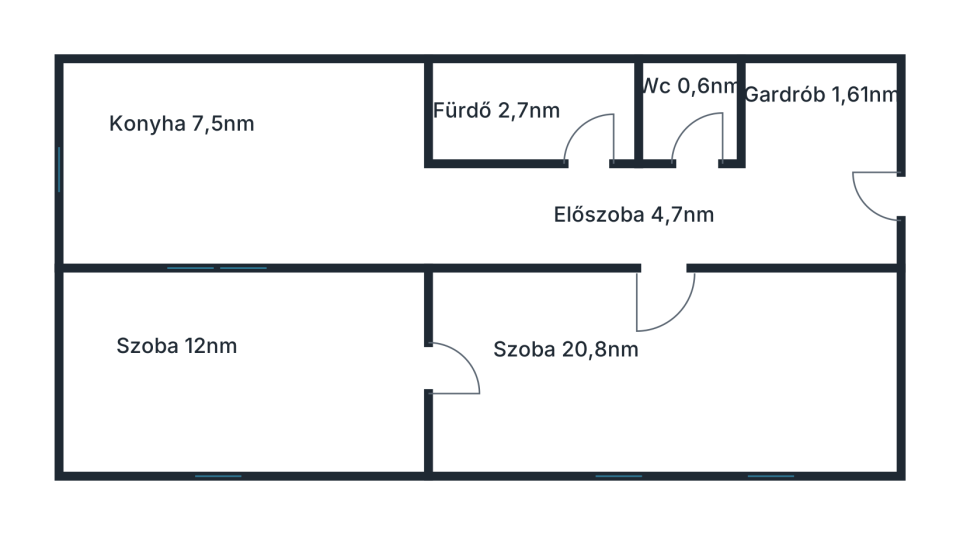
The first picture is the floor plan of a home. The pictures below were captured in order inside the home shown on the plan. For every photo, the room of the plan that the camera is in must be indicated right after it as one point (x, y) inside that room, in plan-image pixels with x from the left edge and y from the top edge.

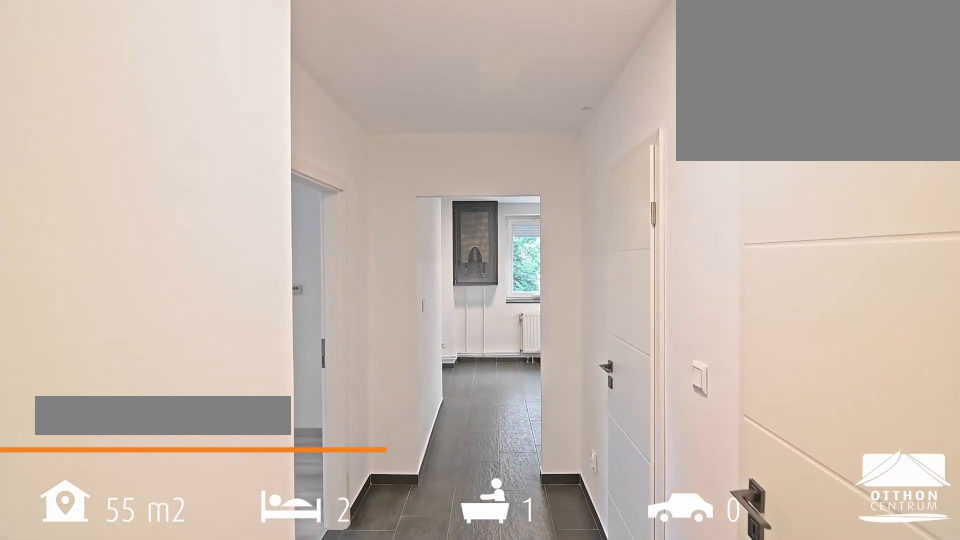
(822, 163)
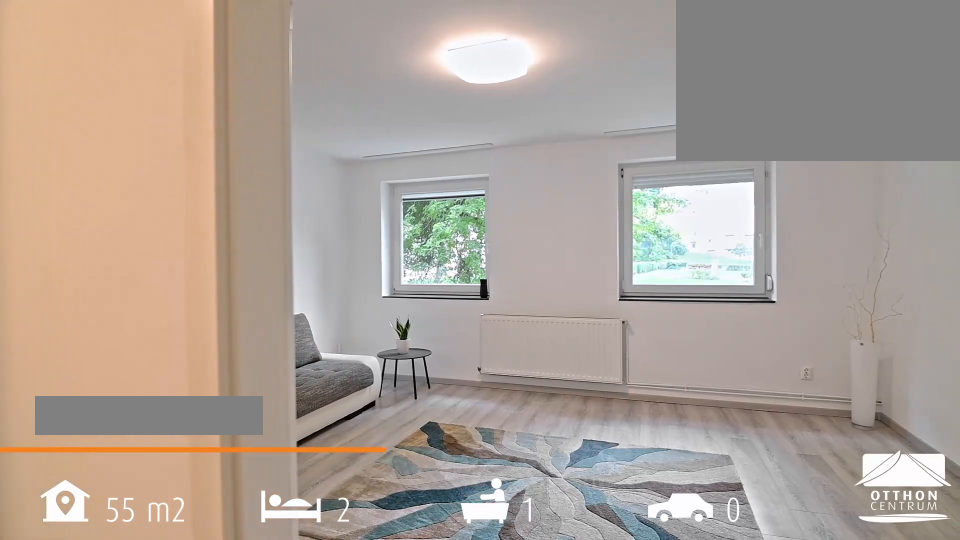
(662, 373)
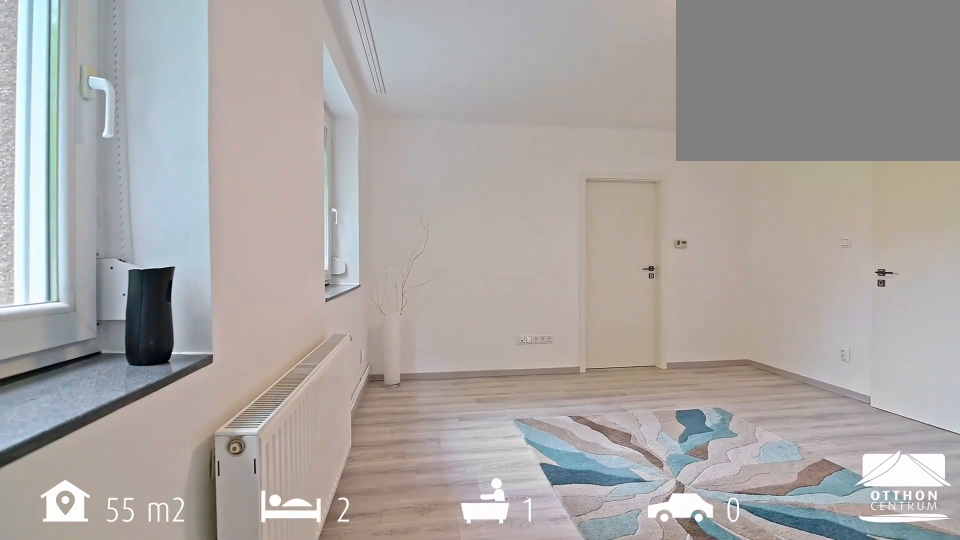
(662, 373)
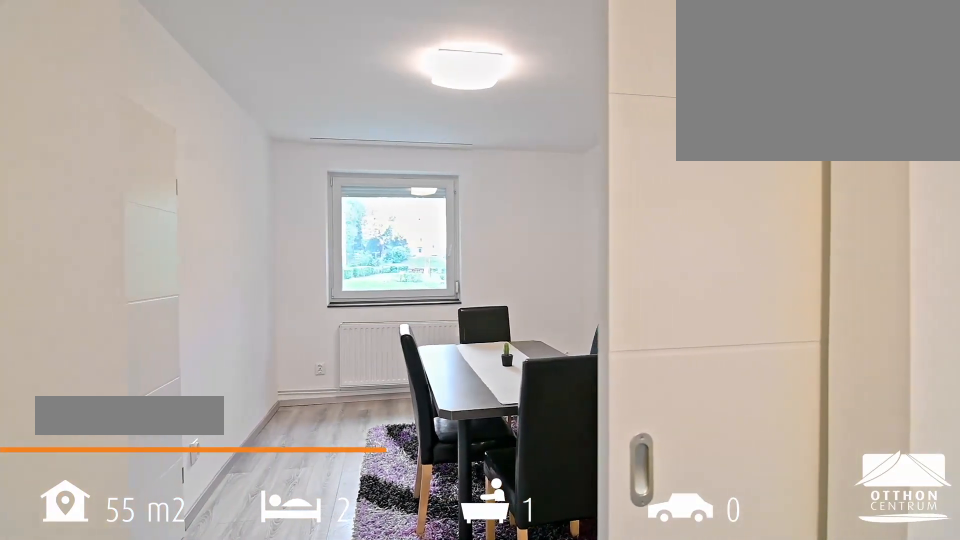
(241, 373)
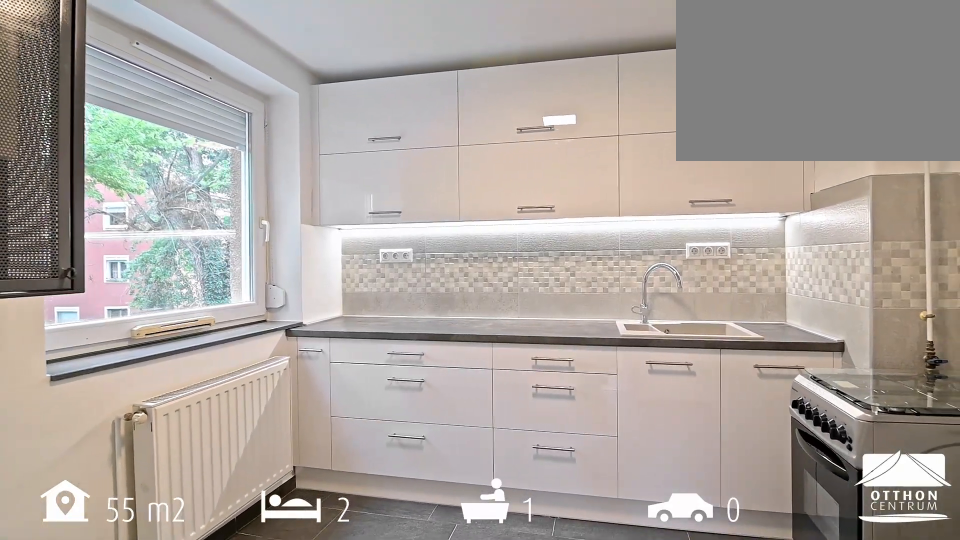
(241, 170)
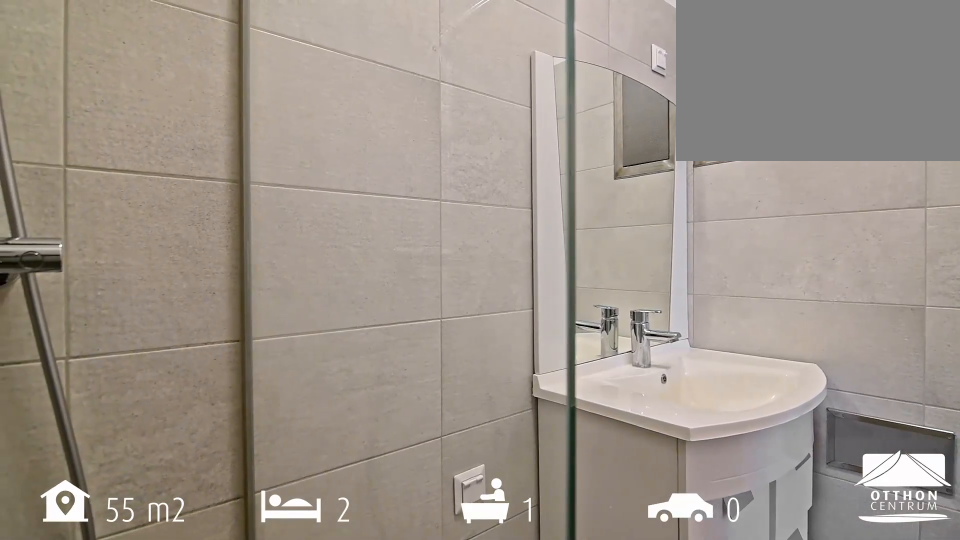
(533, 111)
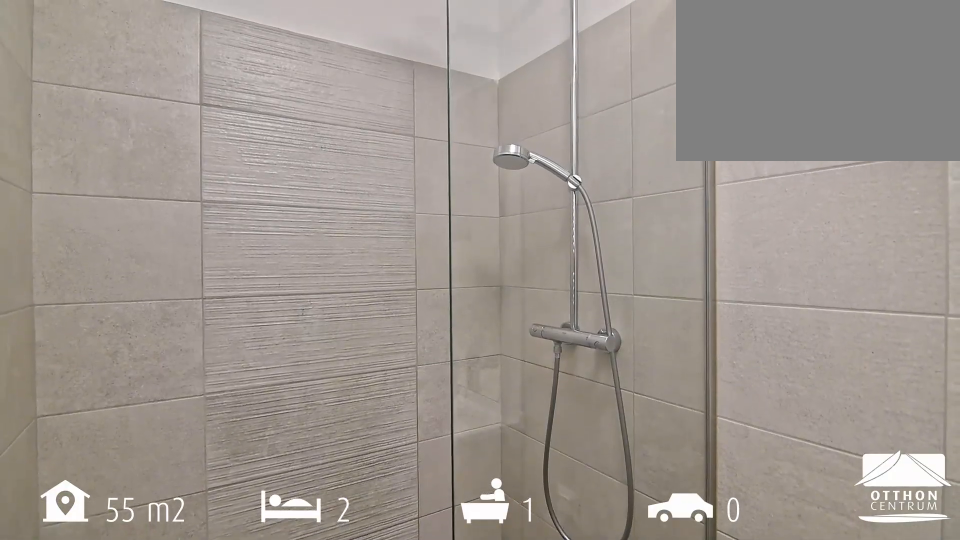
(533, 111)
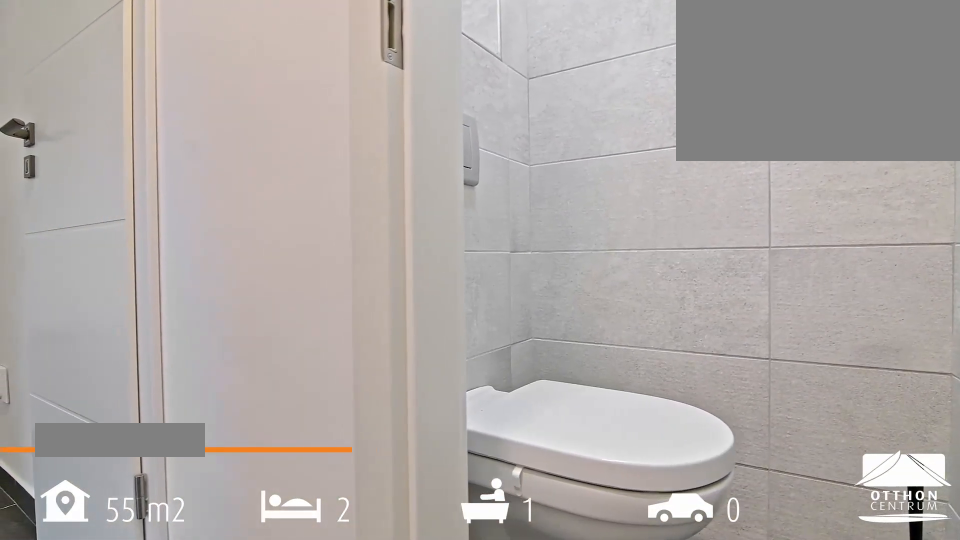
(691, 111)
